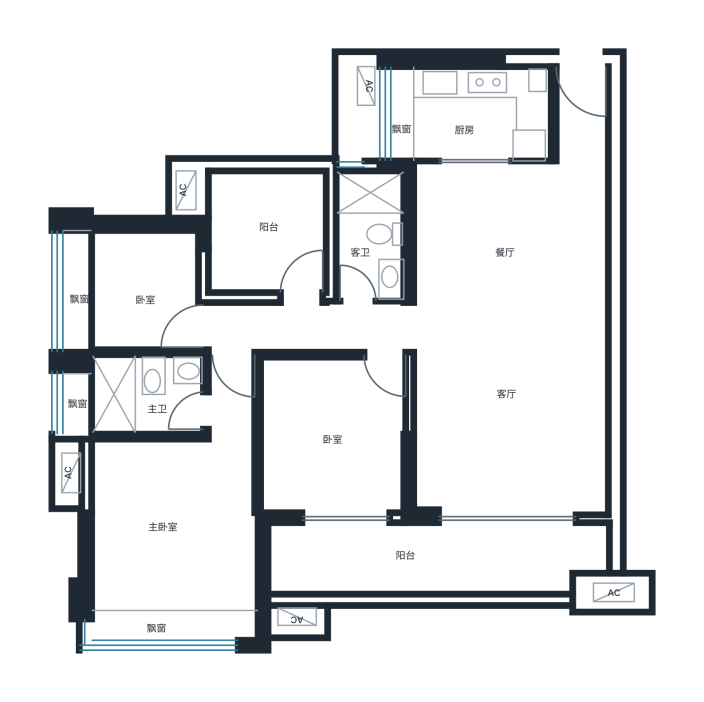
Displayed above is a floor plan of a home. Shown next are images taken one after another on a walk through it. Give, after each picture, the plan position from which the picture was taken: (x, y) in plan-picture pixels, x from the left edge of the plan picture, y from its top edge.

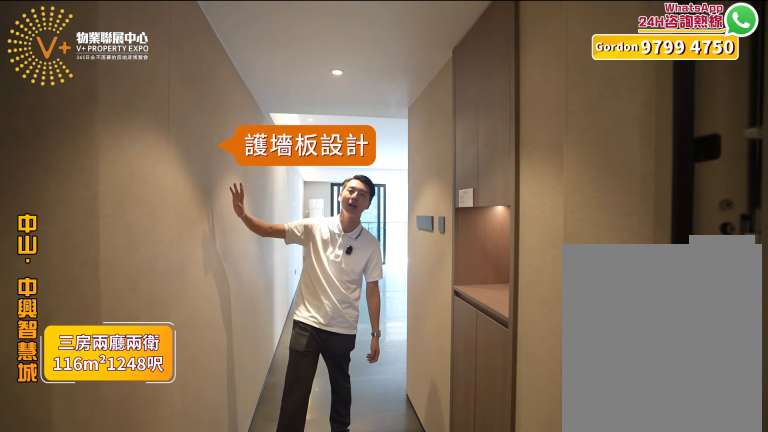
(569, 98)
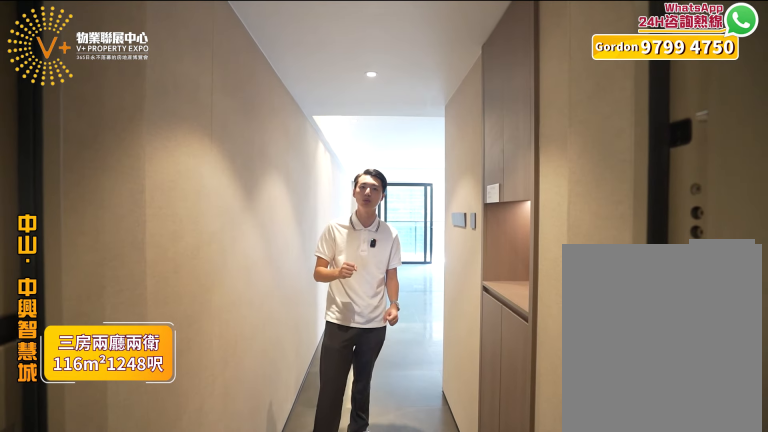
(571, 101)
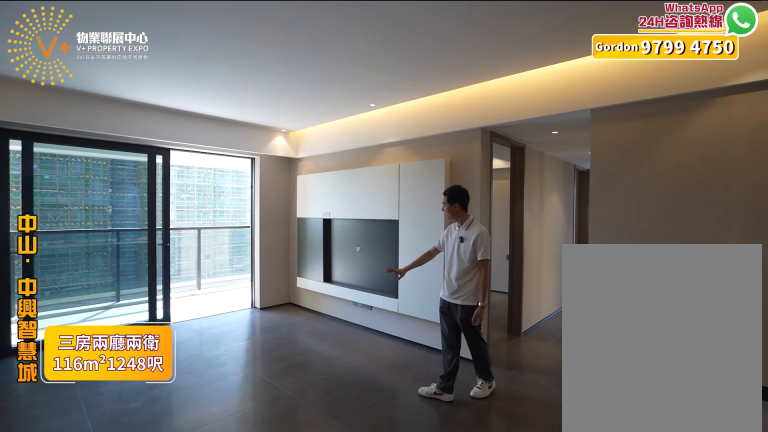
(564, 355)
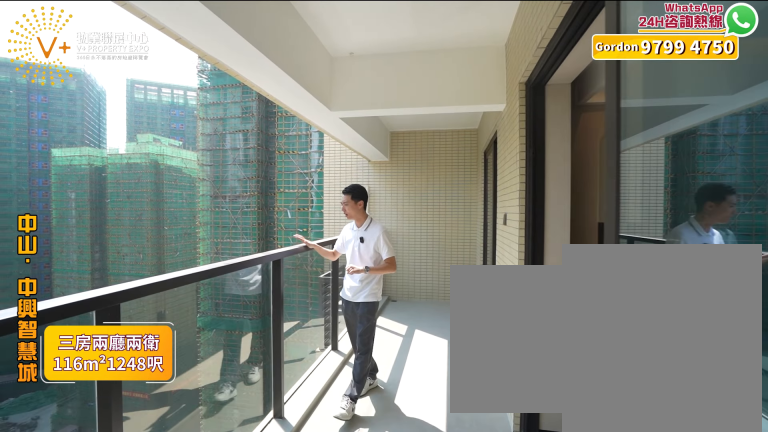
(500, 530)
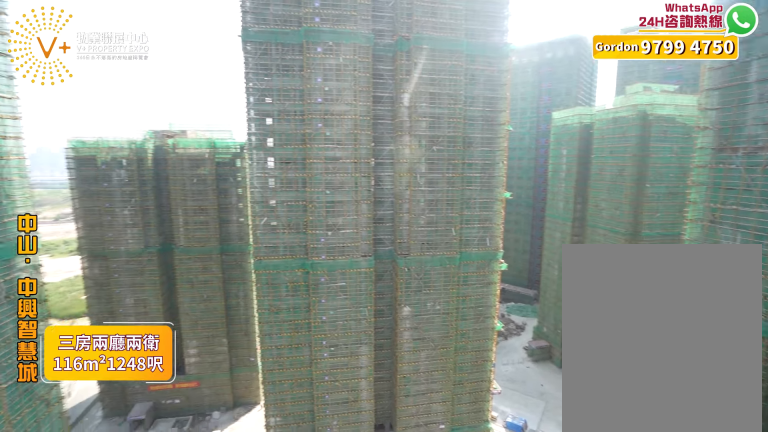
(498, 538)
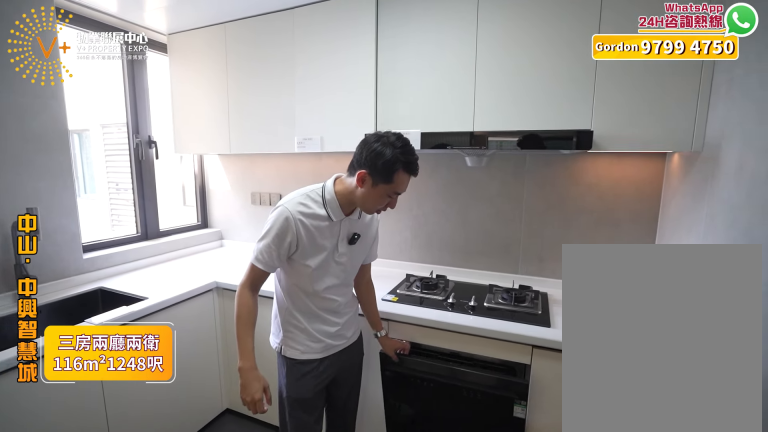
(476, 107)
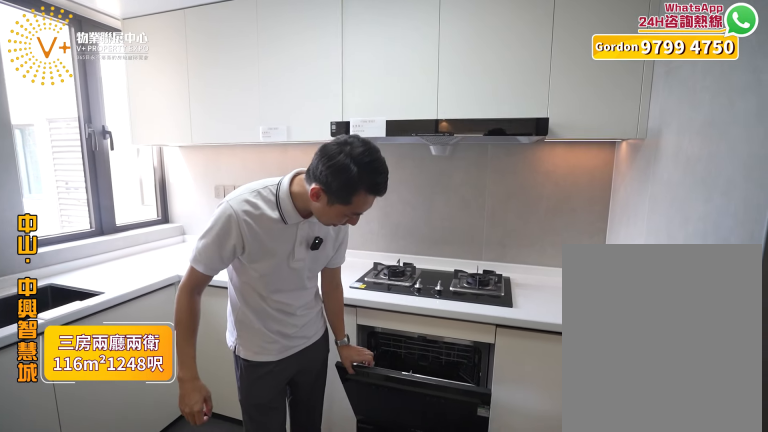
(473, 107)
